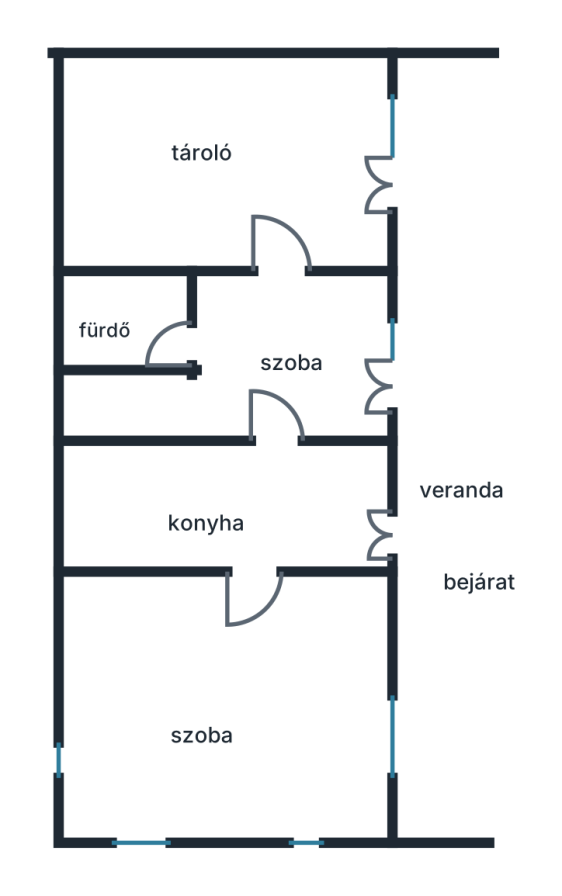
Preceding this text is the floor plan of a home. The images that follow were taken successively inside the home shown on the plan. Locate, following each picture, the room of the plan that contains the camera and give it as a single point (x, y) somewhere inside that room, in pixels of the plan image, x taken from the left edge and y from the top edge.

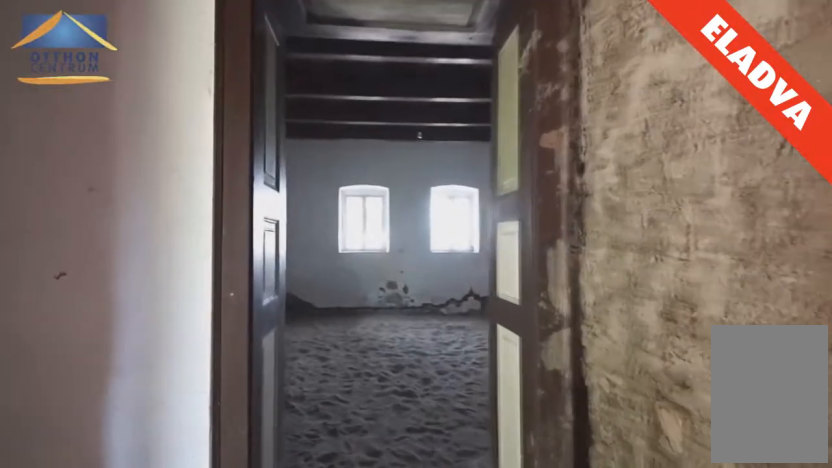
(249, 572)
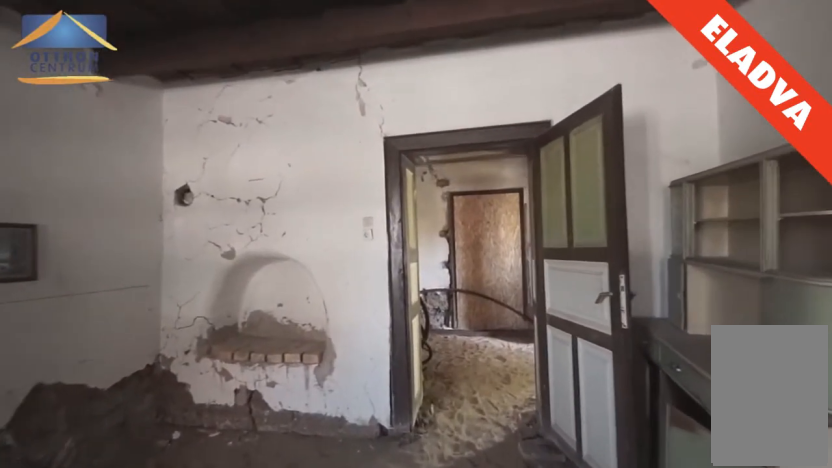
(253, 779)
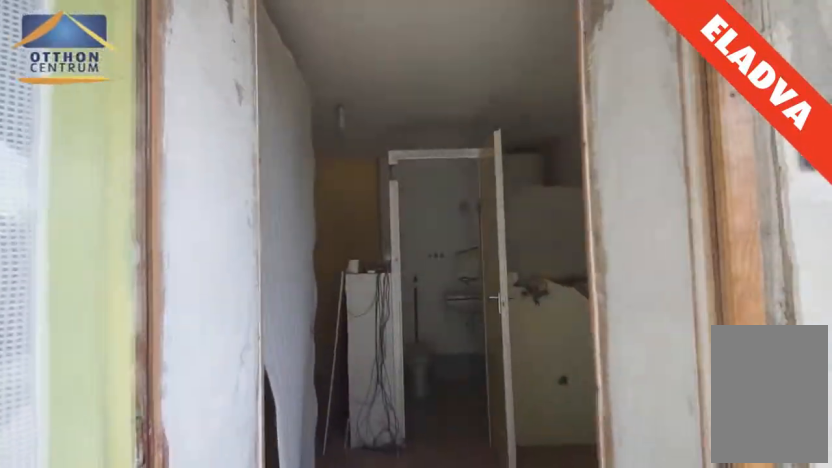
(423, 362)
